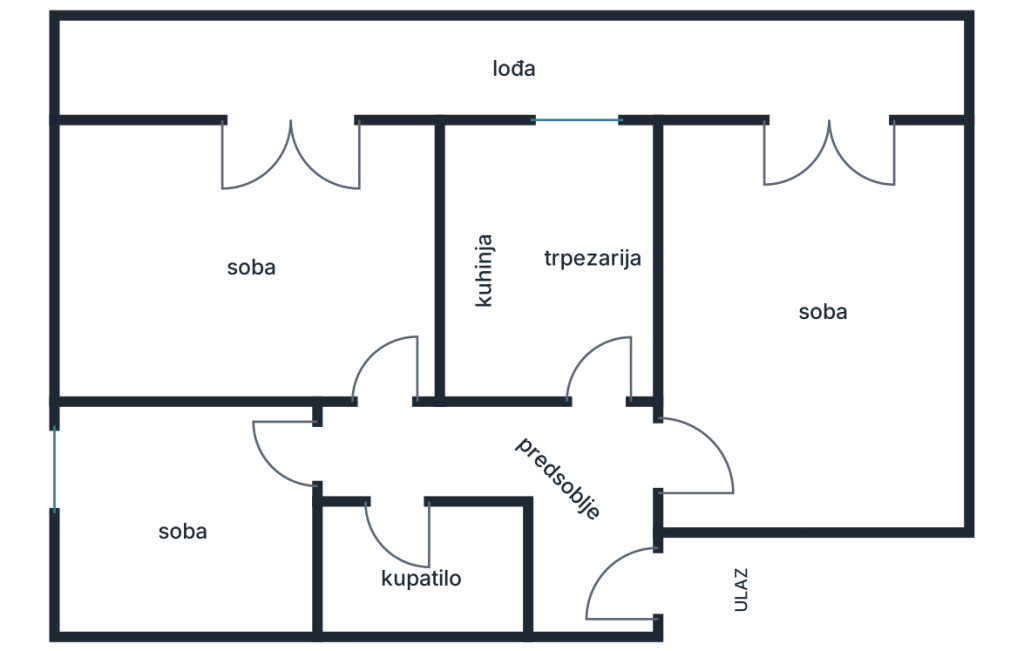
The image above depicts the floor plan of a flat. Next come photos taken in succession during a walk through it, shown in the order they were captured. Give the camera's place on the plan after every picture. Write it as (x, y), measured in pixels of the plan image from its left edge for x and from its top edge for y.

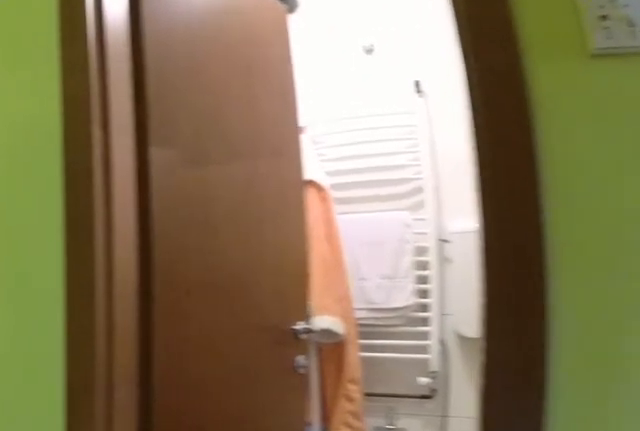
(374, 412)
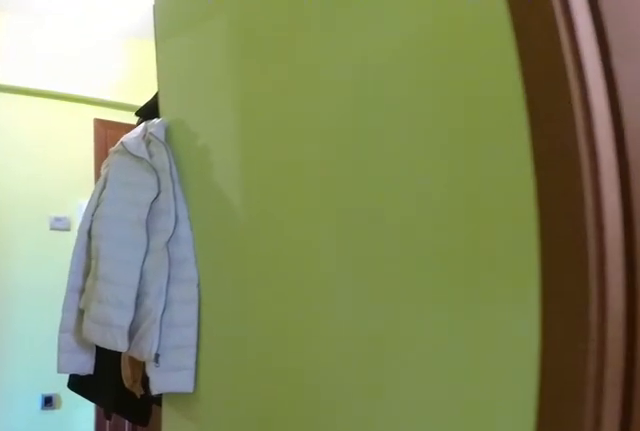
(407, 453)
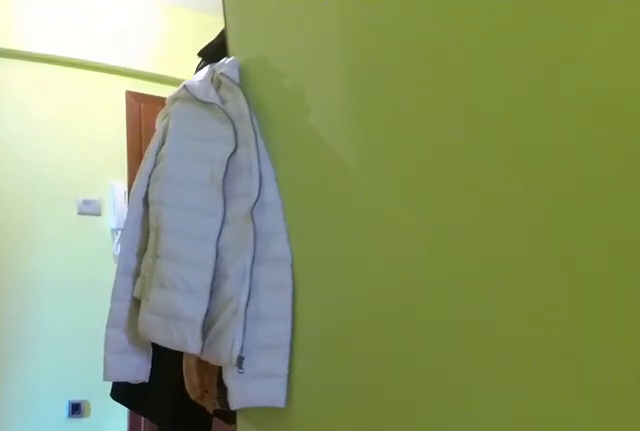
(434, 453)
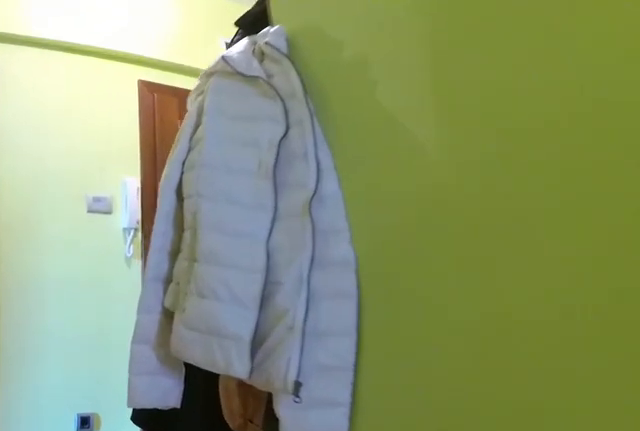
(448, 452)
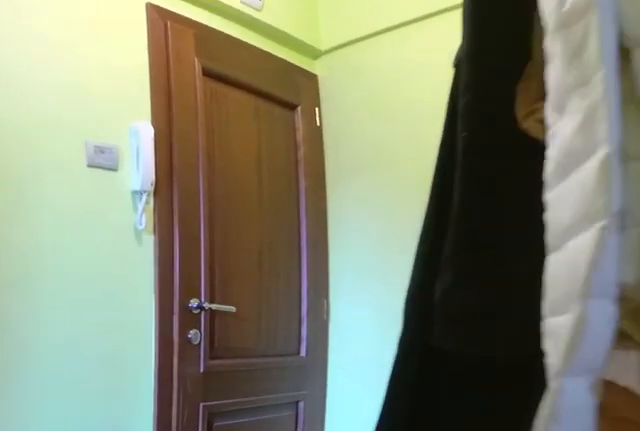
(502, 449)
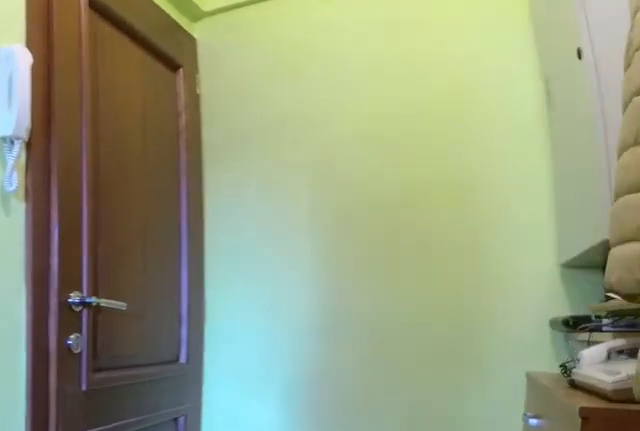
(503, 449)
